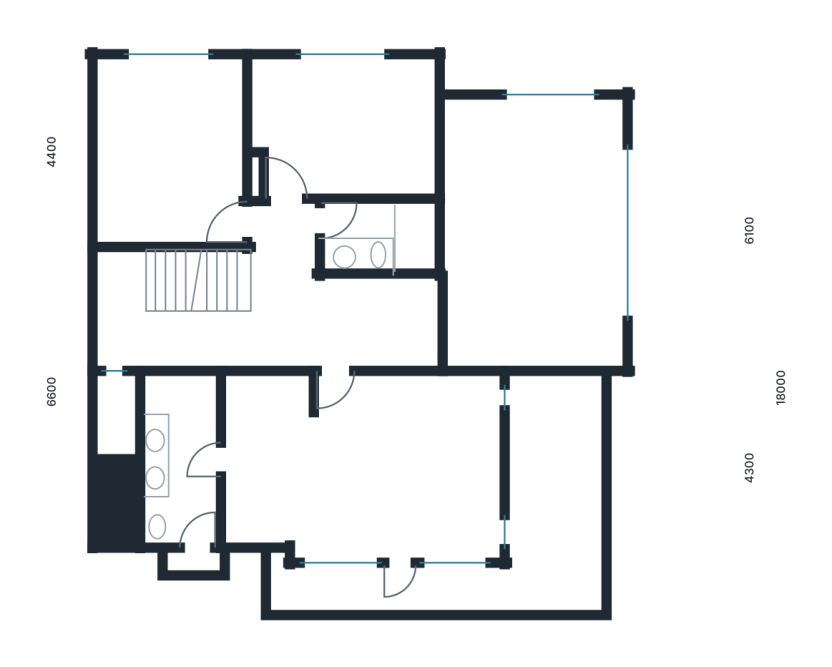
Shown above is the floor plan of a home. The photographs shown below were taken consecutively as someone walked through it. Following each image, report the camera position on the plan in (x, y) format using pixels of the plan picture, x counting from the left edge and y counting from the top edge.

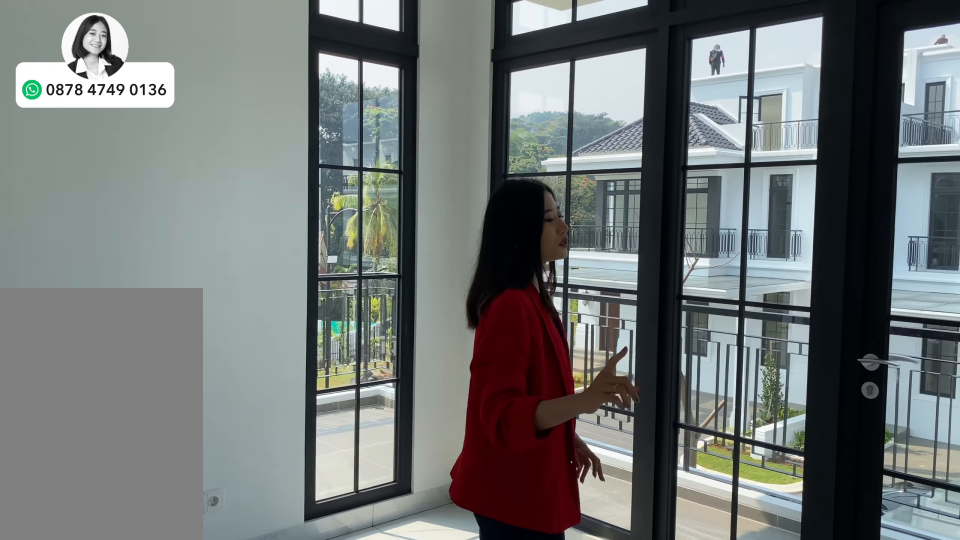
(421, 438)
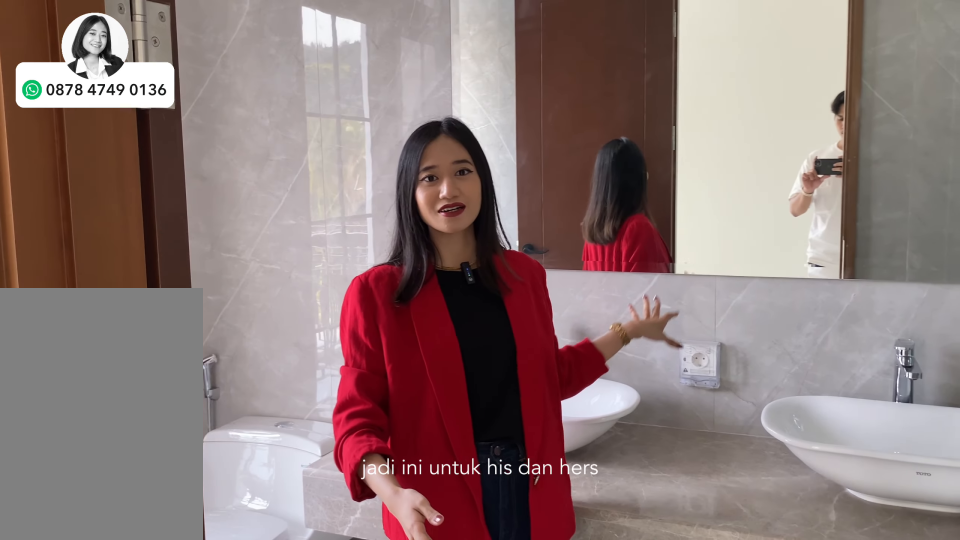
(192, 449)
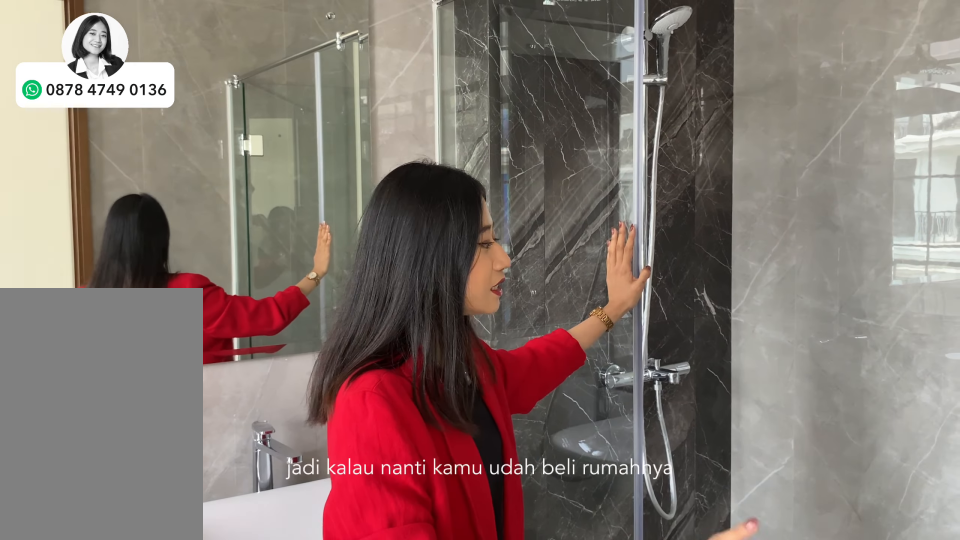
(192, 449)
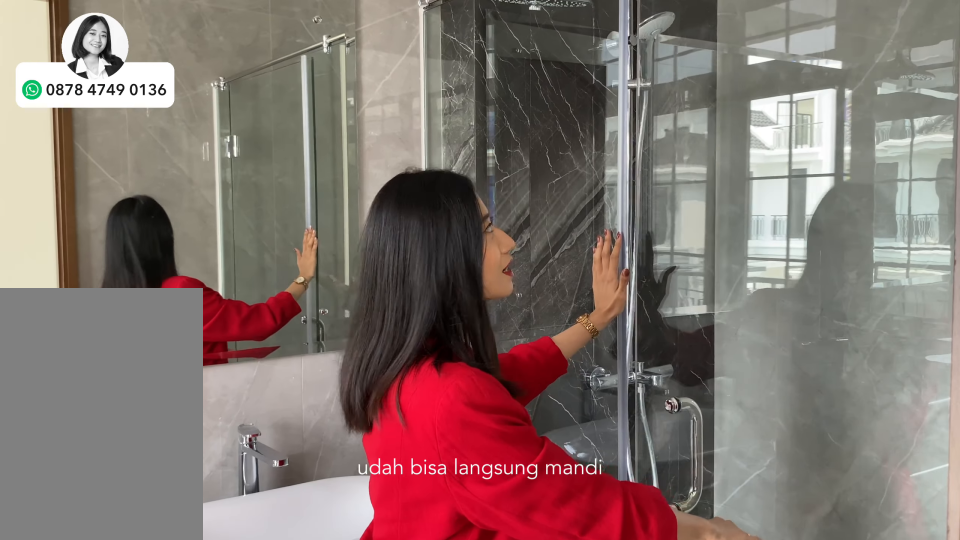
(192, 449)
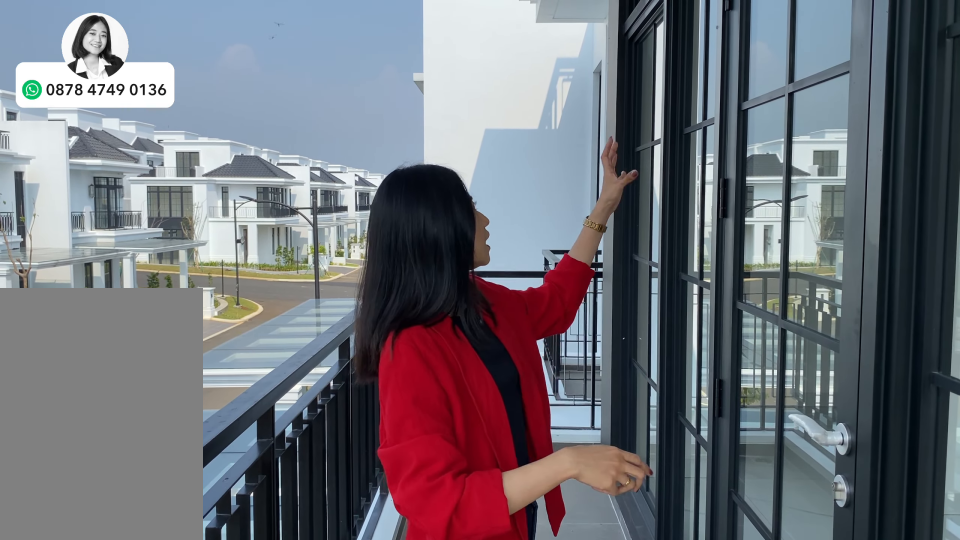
(436, 593)
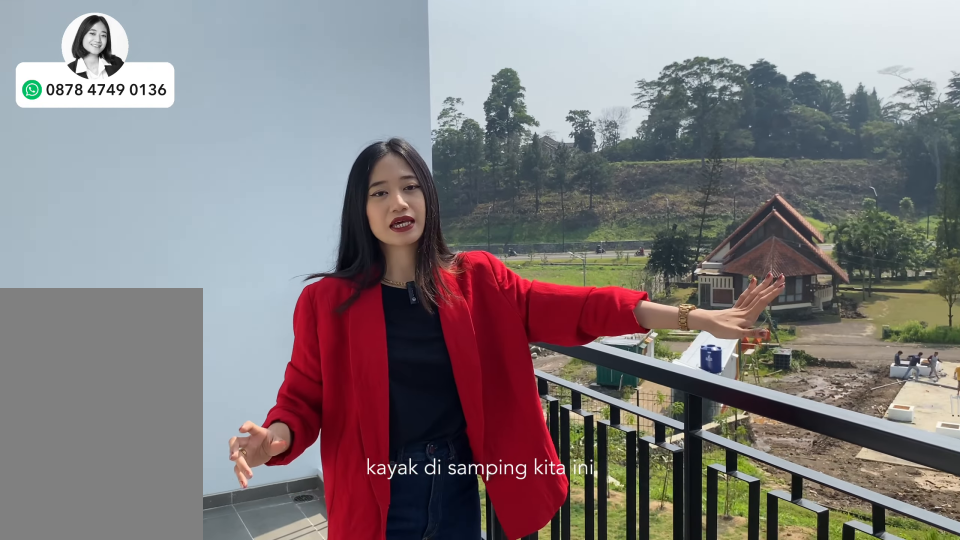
(566, 479)
